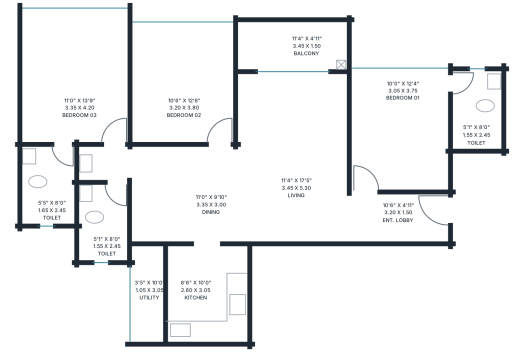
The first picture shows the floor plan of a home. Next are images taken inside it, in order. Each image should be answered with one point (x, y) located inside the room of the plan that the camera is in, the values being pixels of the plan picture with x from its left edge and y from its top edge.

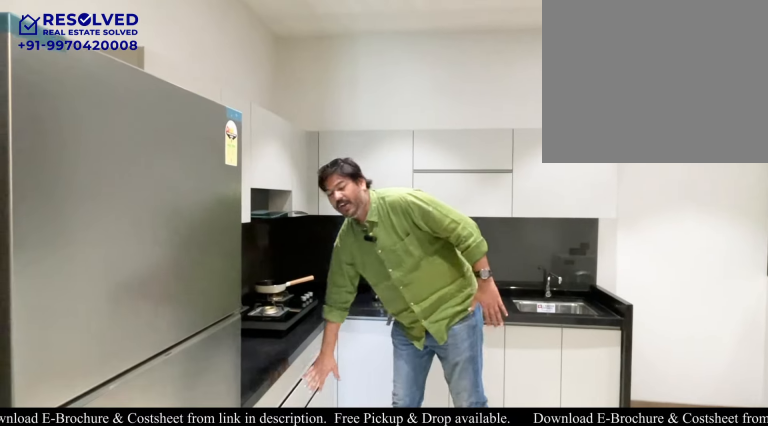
(207, 292)
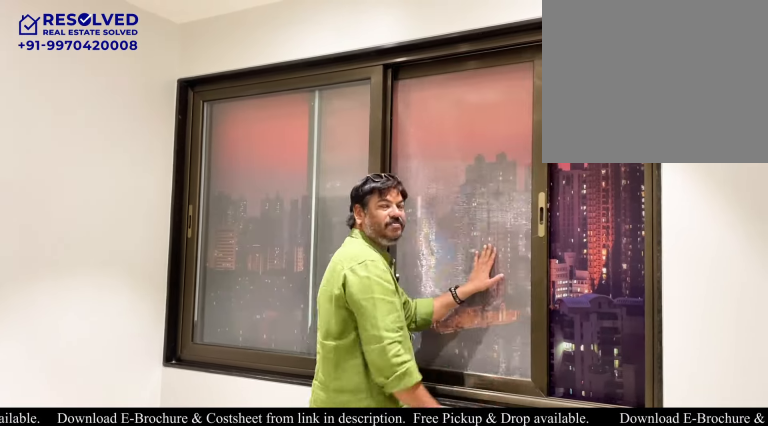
(148, 293)
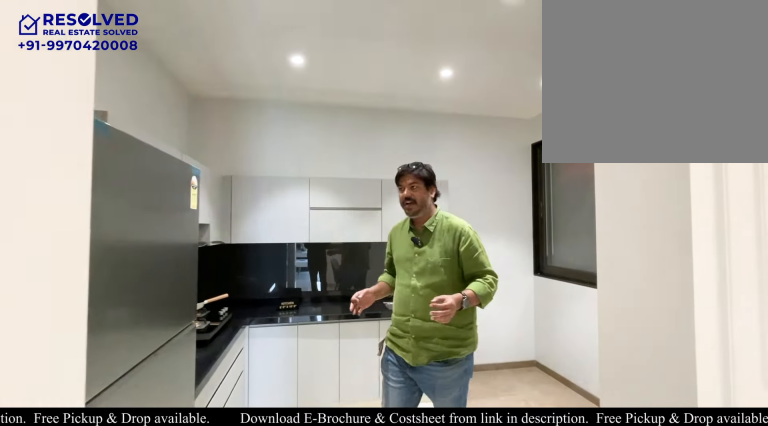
(207, 292)
